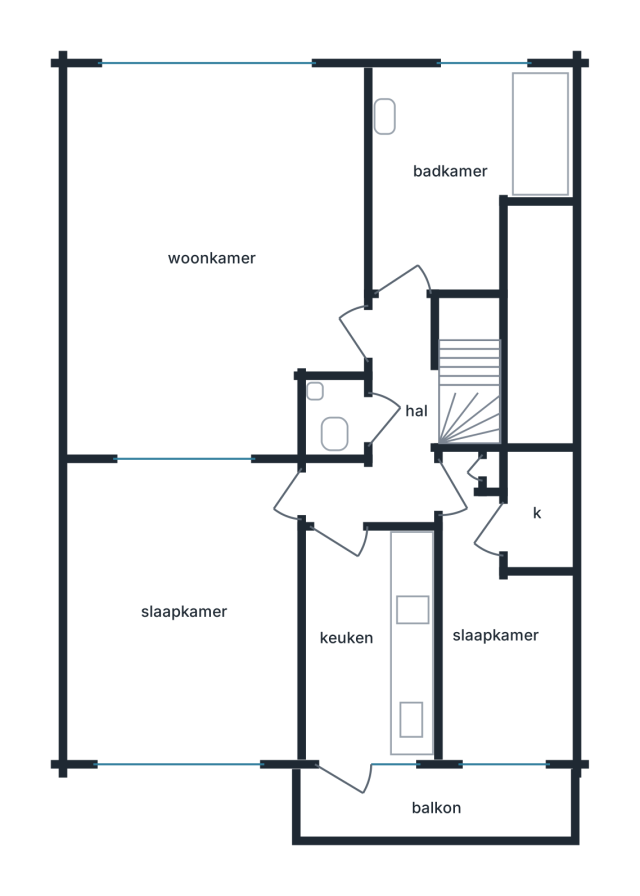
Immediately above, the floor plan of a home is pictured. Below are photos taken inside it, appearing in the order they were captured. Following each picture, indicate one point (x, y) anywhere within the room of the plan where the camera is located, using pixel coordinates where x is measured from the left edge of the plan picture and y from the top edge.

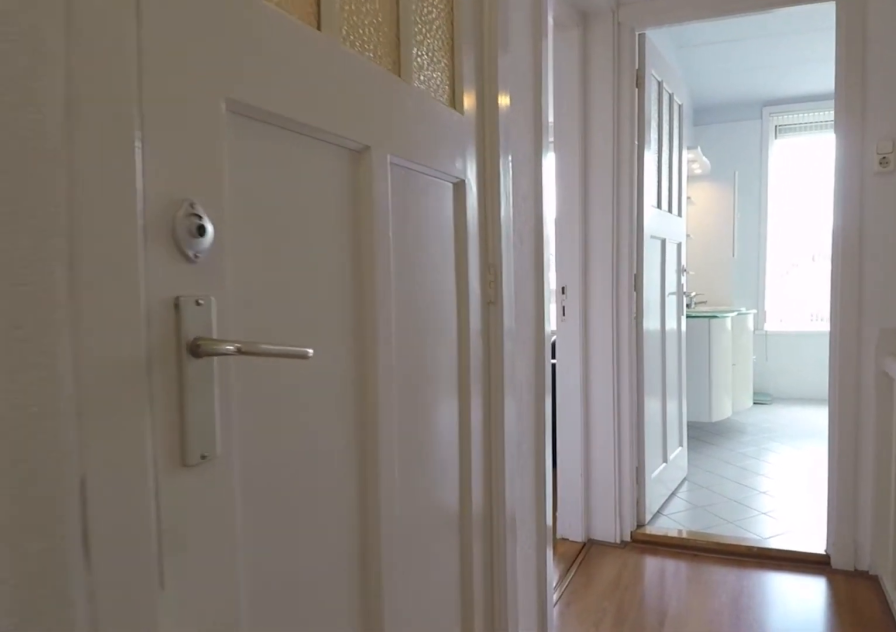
(389, 427)
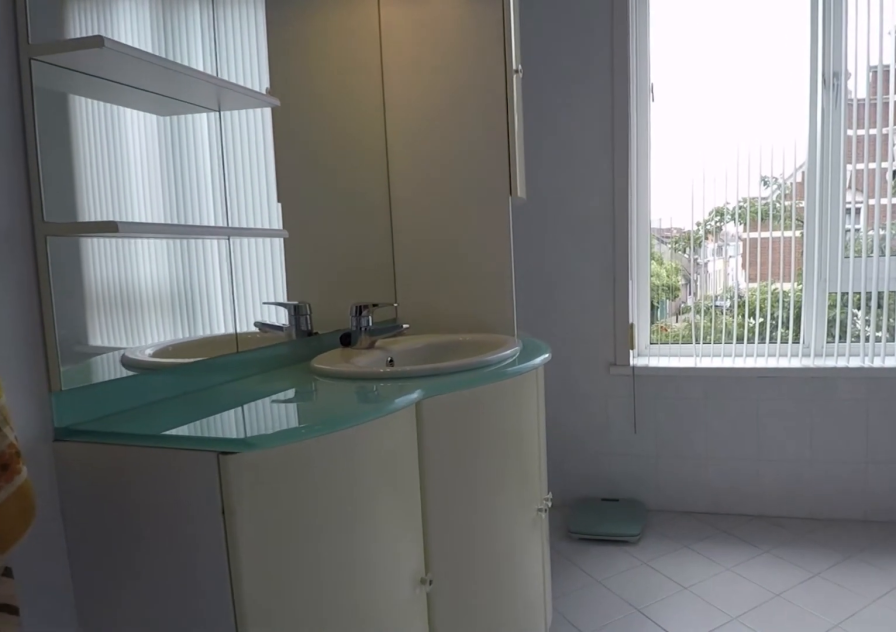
(458, 170)
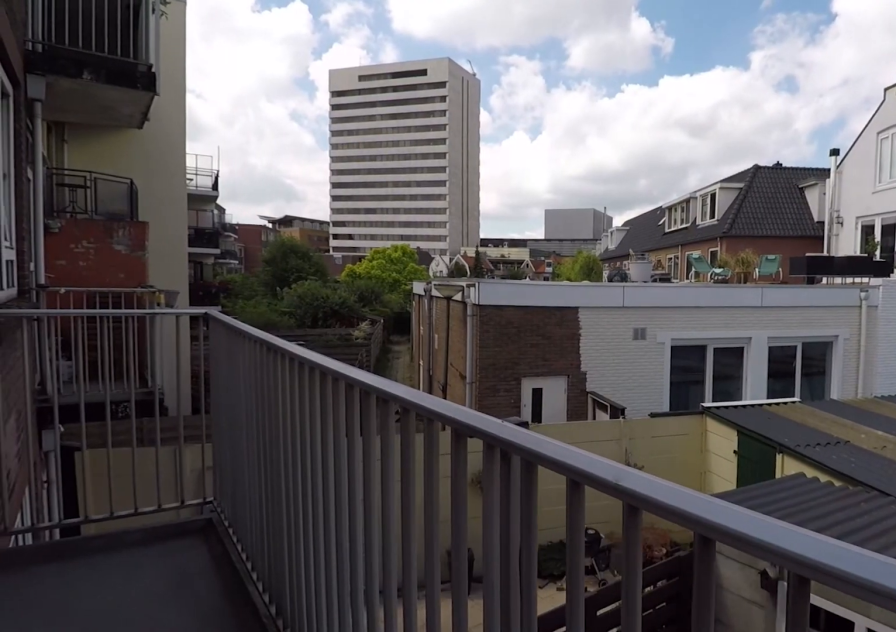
(436, 804)
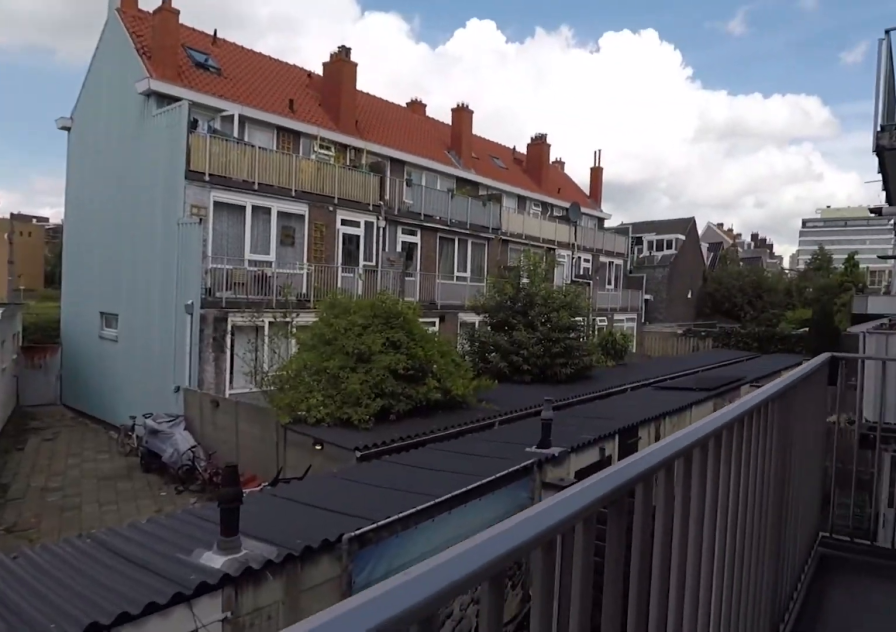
(436, 804)
